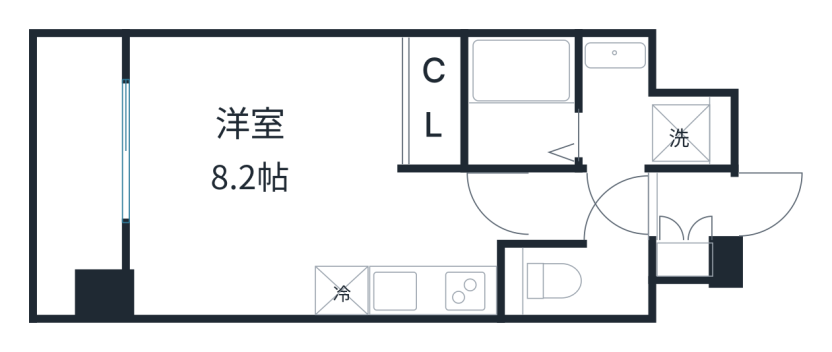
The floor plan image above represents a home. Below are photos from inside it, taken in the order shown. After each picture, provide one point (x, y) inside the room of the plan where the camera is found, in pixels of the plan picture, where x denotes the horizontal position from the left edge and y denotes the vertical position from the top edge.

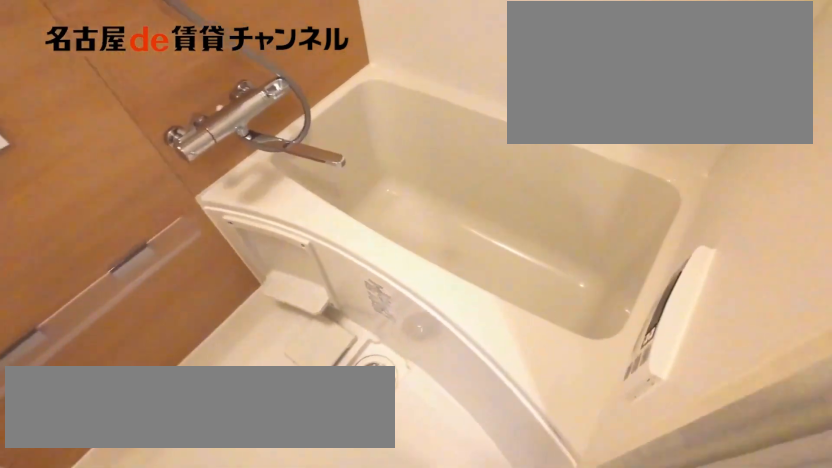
(521, 100)
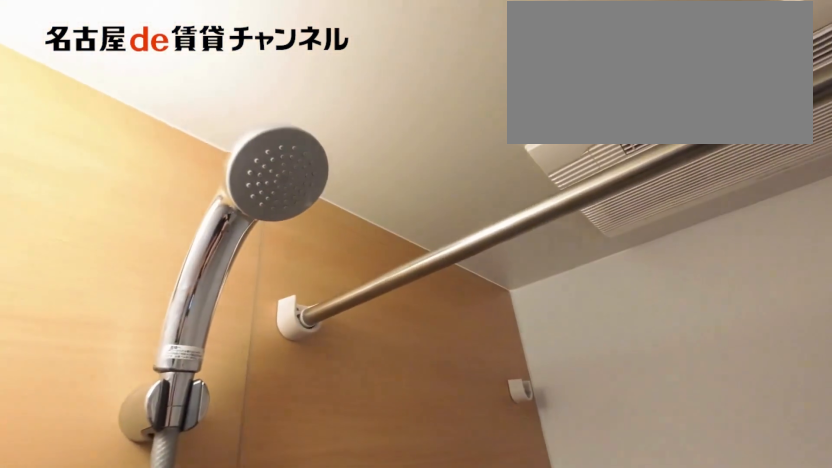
(521, 100)
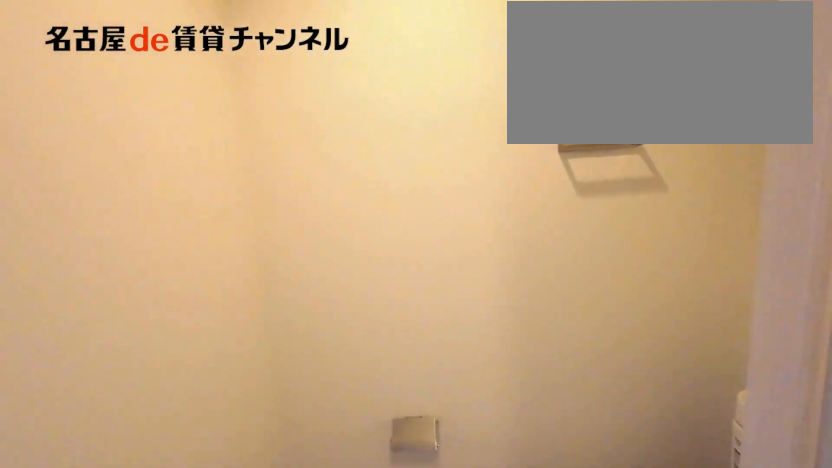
(577, 281)
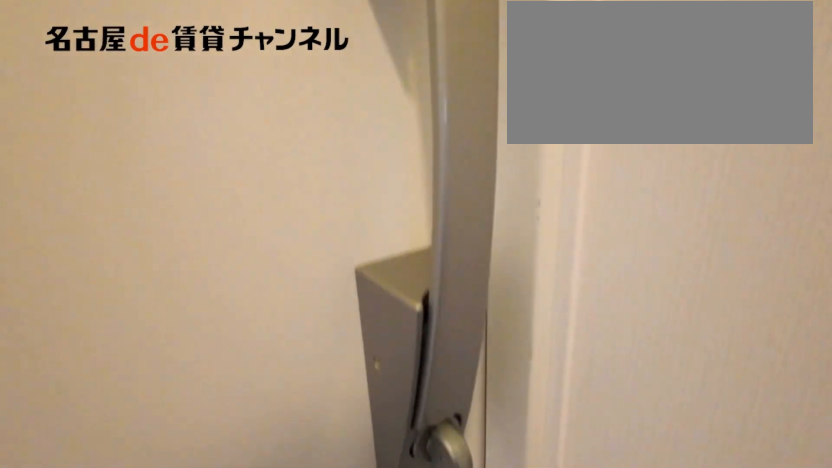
(693, 207)
